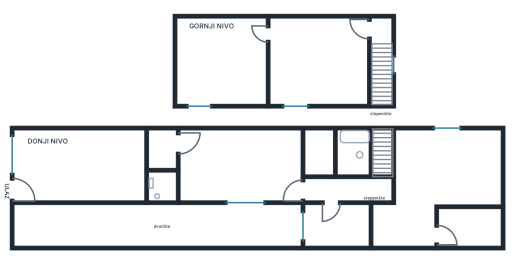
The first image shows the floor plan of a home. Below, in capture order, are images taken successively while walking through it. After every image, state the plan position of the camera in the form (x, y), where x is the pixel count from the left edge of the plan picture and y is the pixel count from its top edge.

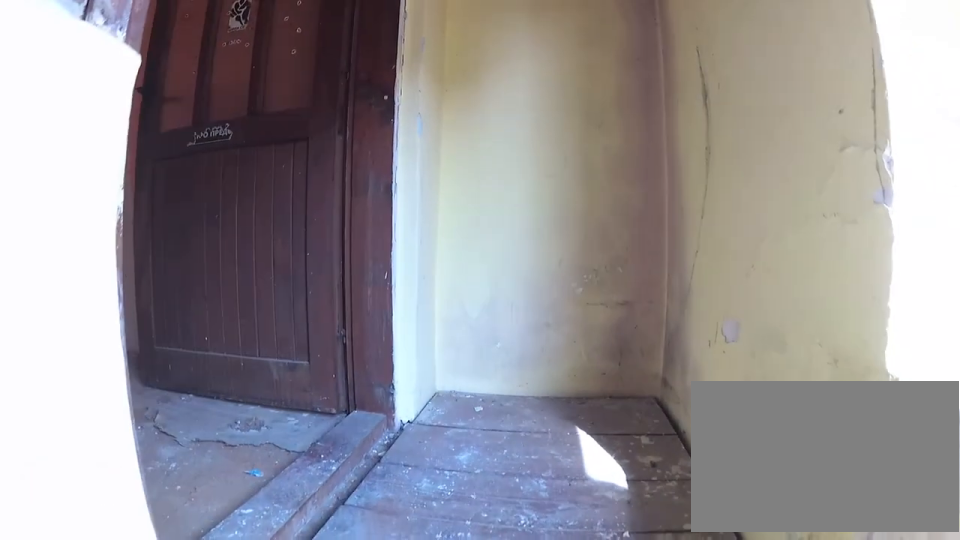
(381, 89)
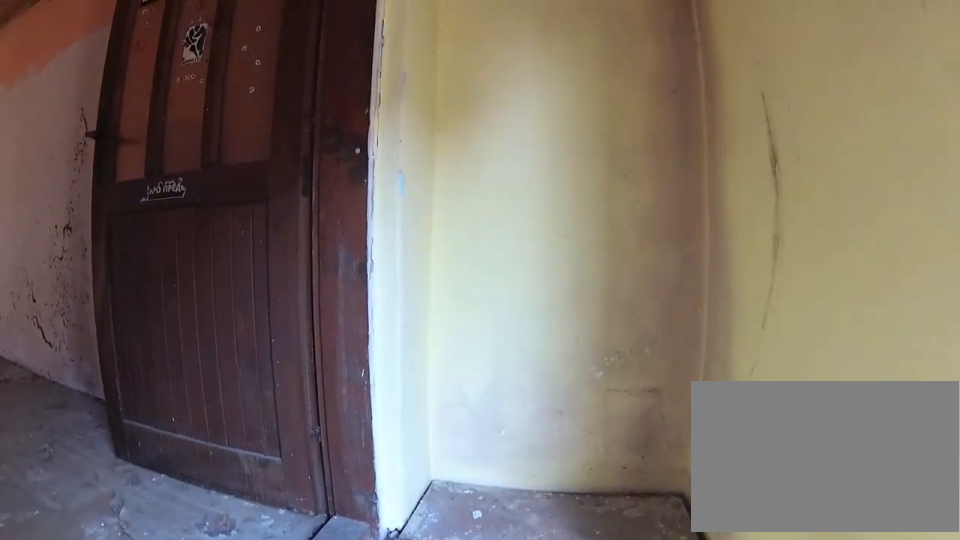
(380, 68)
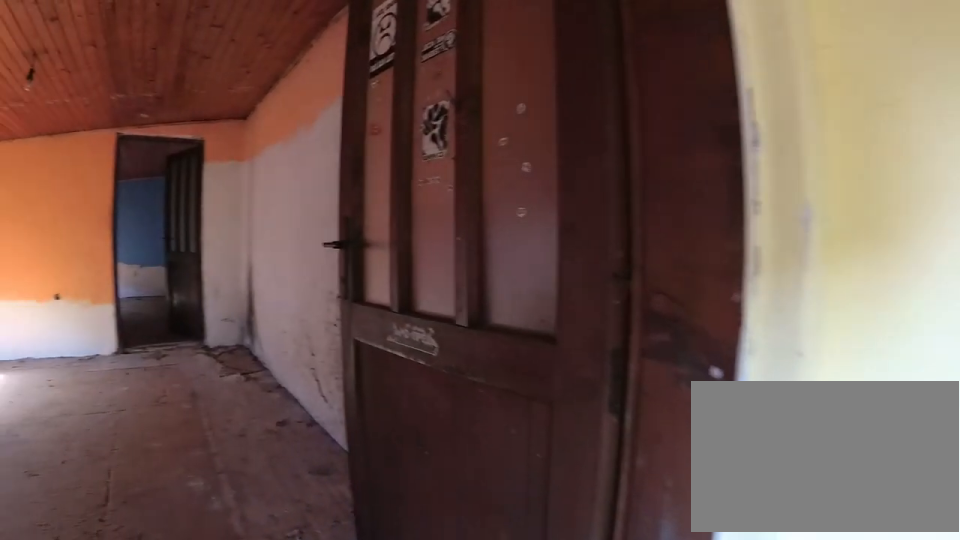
(389, 44)
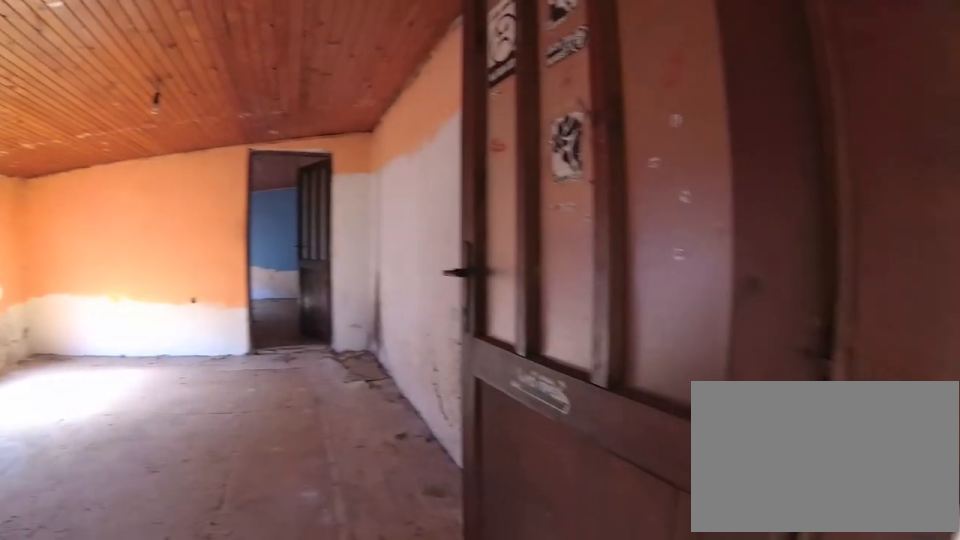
(389, 38)
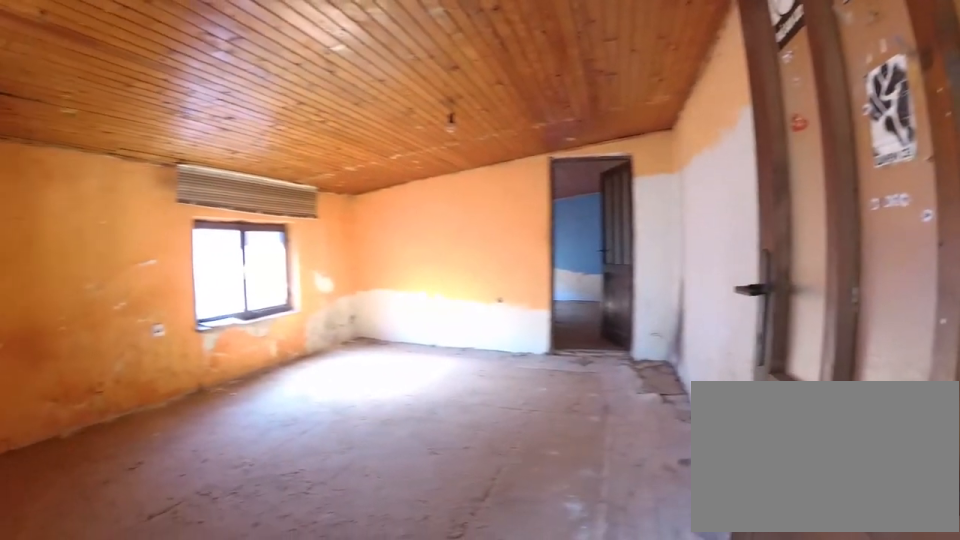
(380, 30)
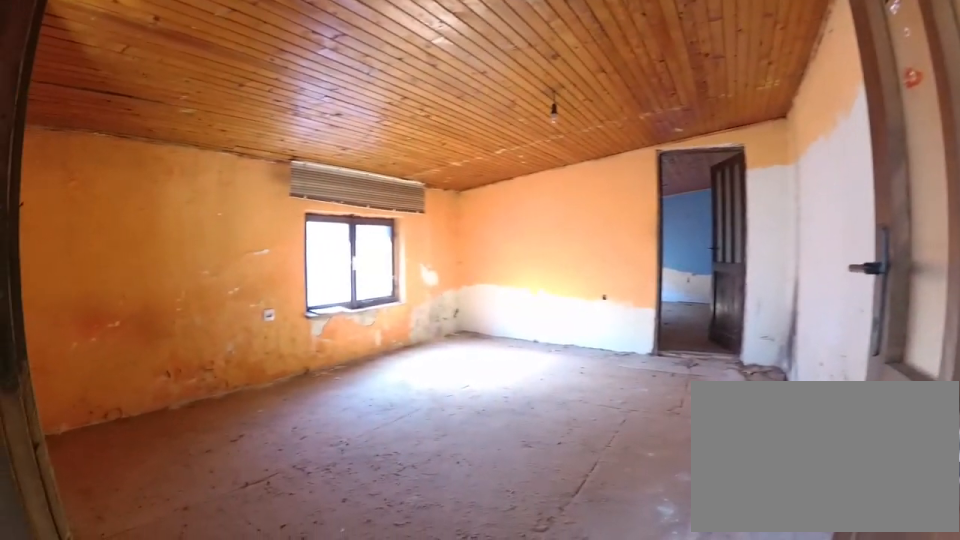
(374, 28)
